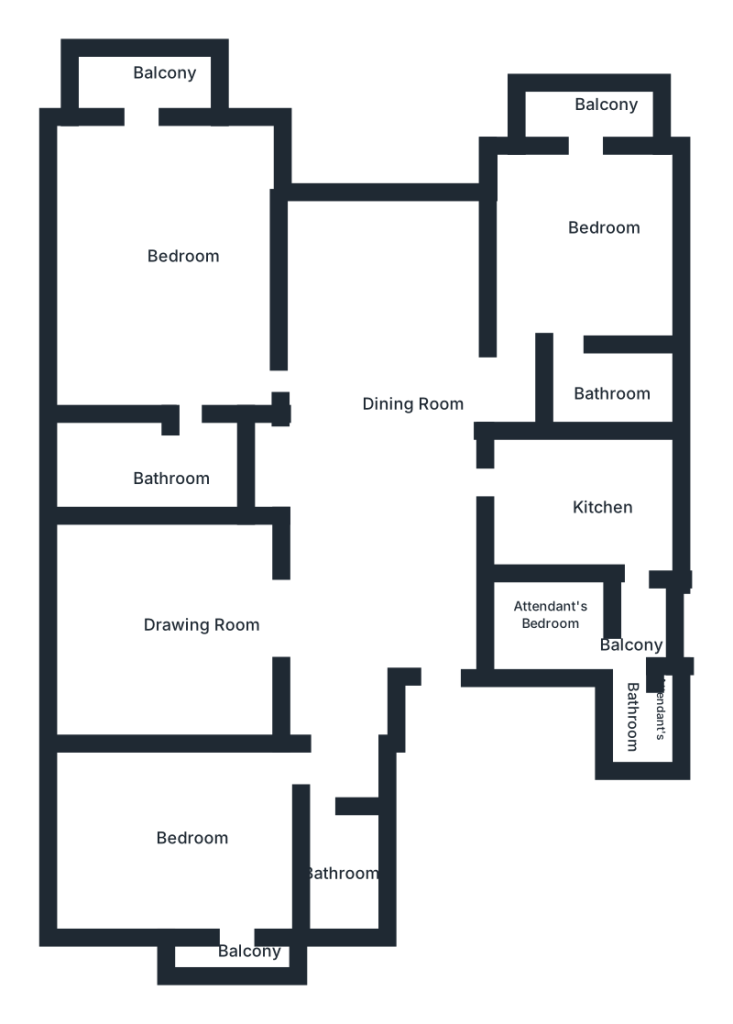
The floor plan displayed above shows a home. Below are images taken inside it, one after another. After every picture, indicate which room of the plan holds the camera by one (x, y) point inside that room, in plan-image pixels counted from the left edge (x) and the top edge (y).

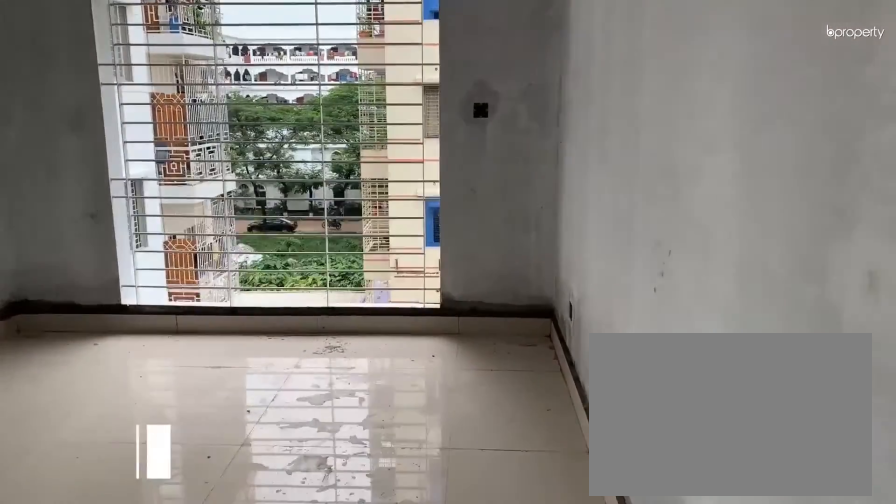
(203, 825)
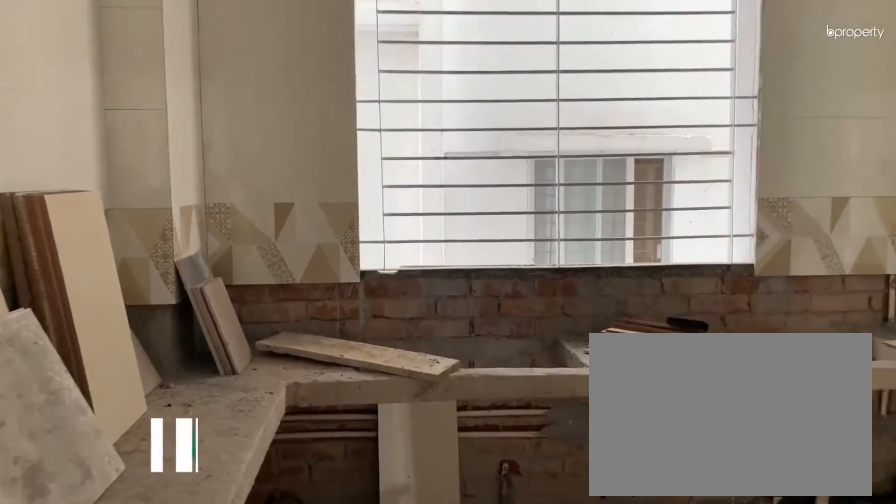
(590, 490)
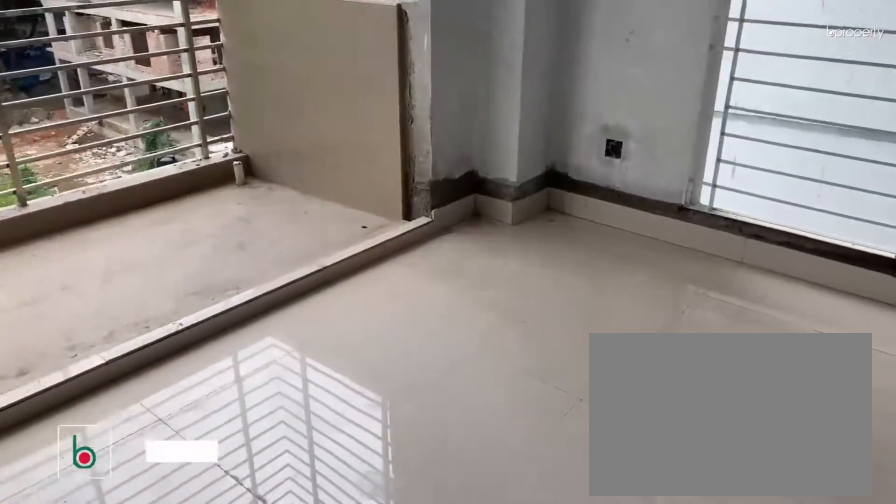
(587, 256)
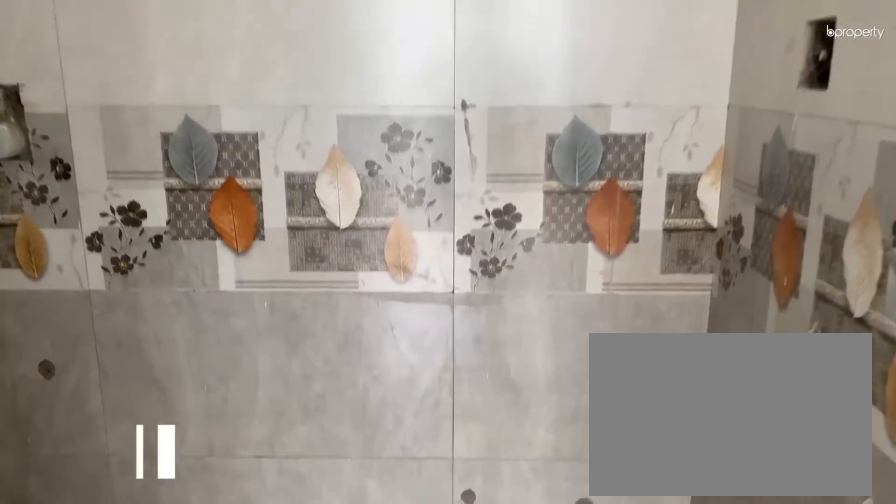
(602, 389)
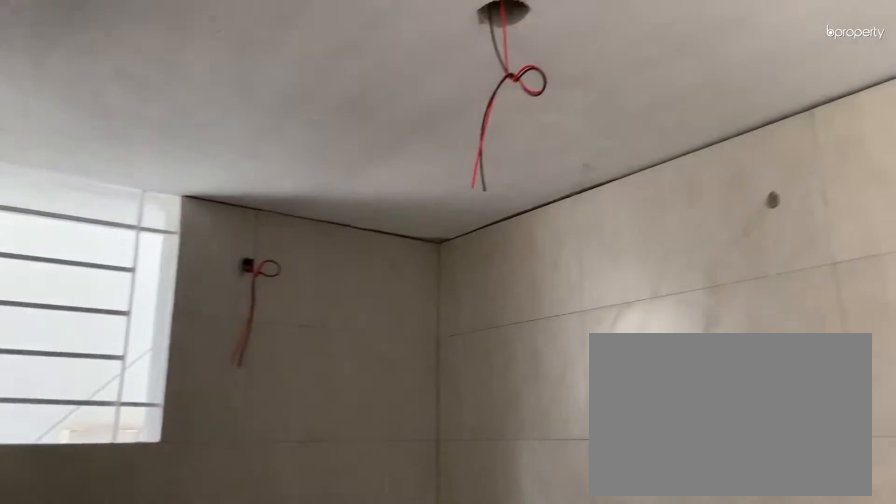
(602, 389)
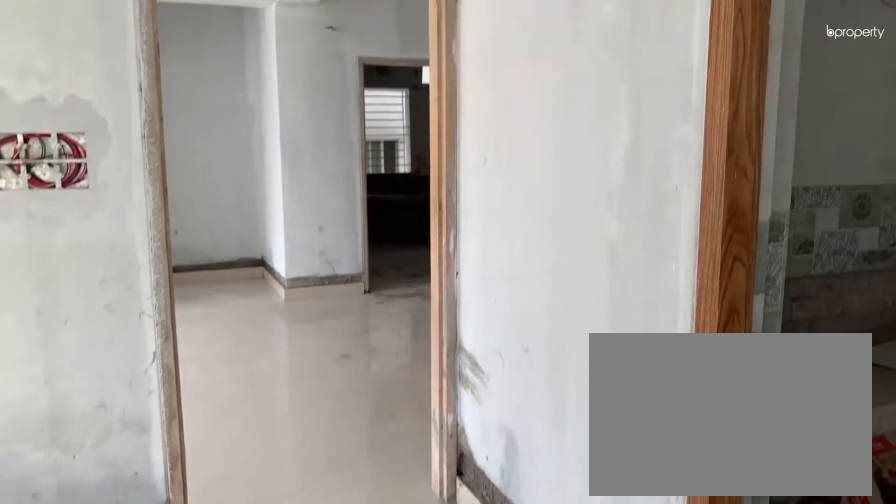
(183, 287)
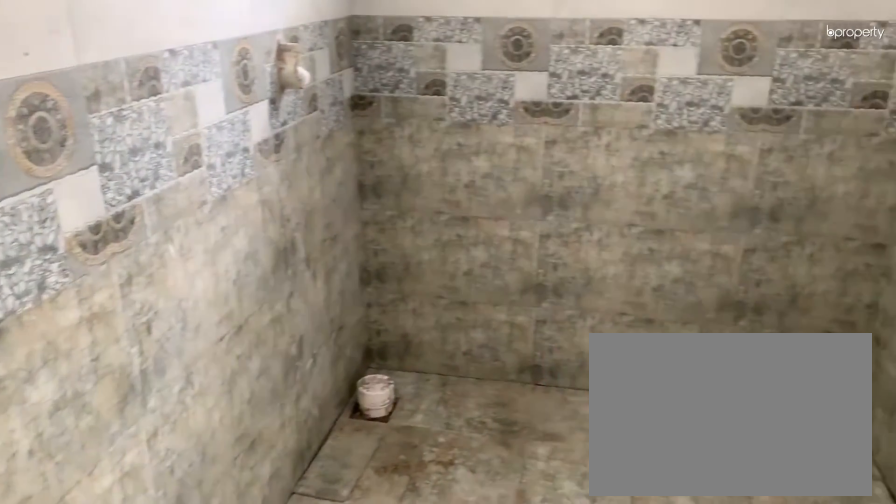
(151, 470)
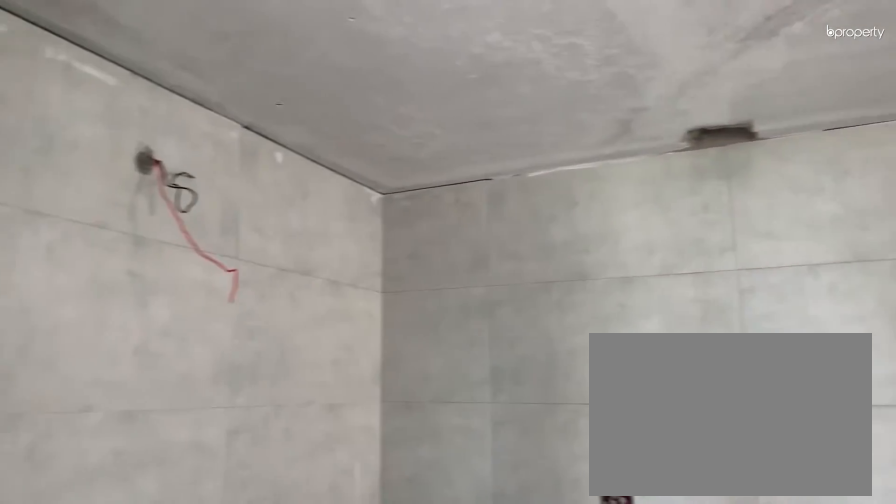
(151, 470)
